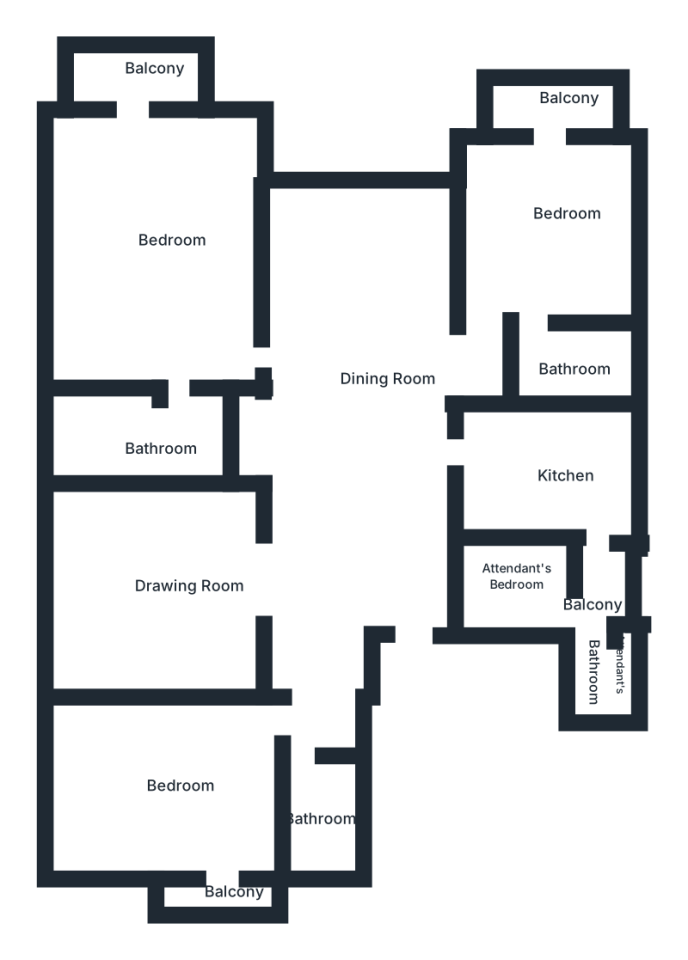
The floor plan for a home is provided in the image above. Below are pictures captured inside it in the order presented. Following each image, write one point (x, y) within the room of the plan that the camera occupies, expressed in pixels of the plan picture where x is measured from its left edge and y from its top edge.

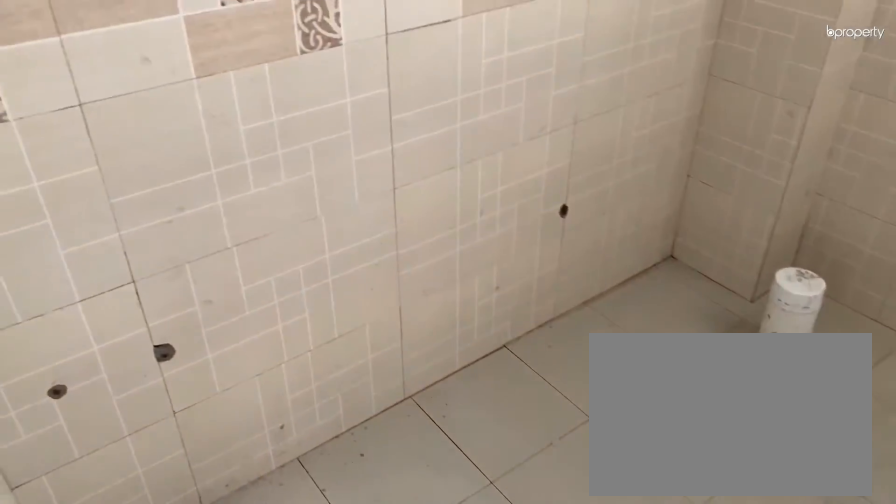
(305, 812)
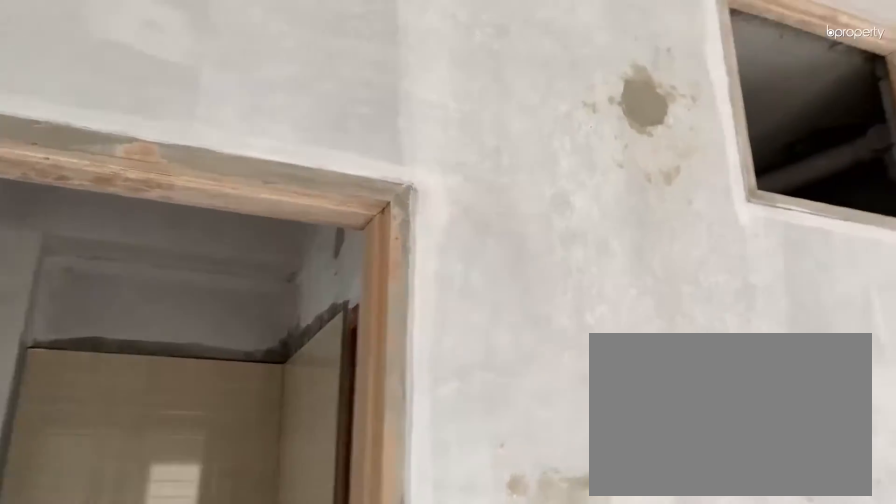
(203, 783)
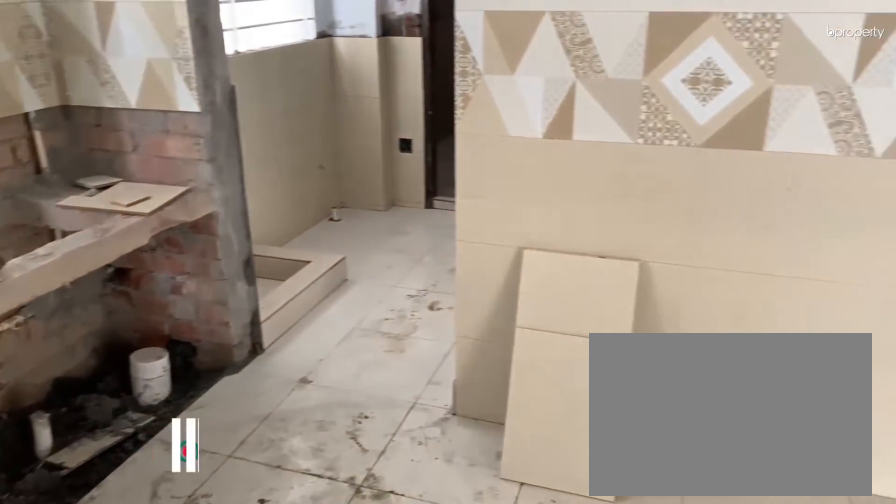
(554, 459)
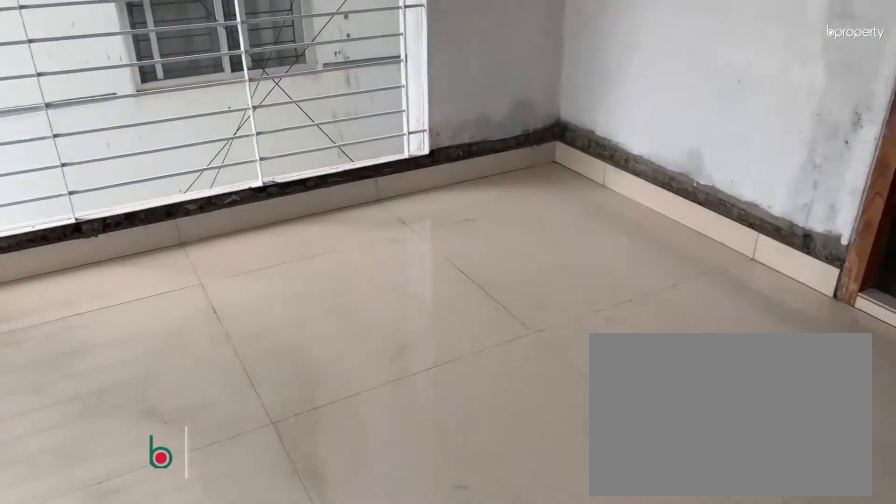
(550, 240)
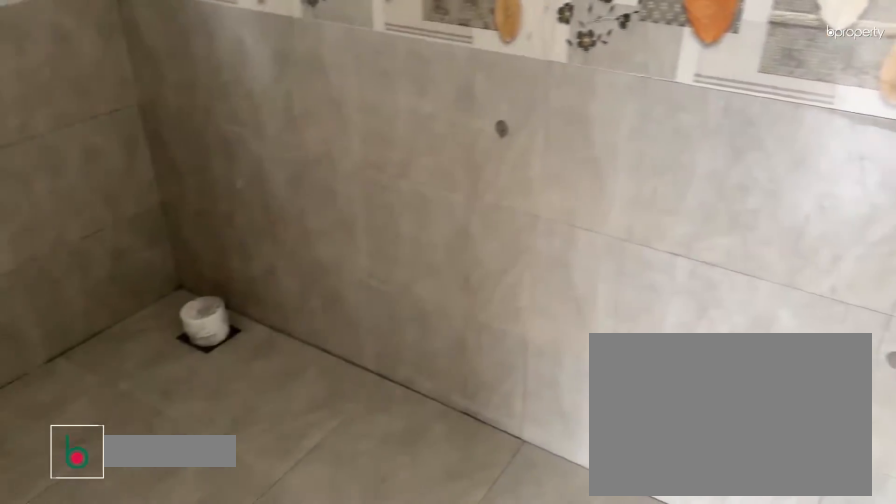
(565, 365)
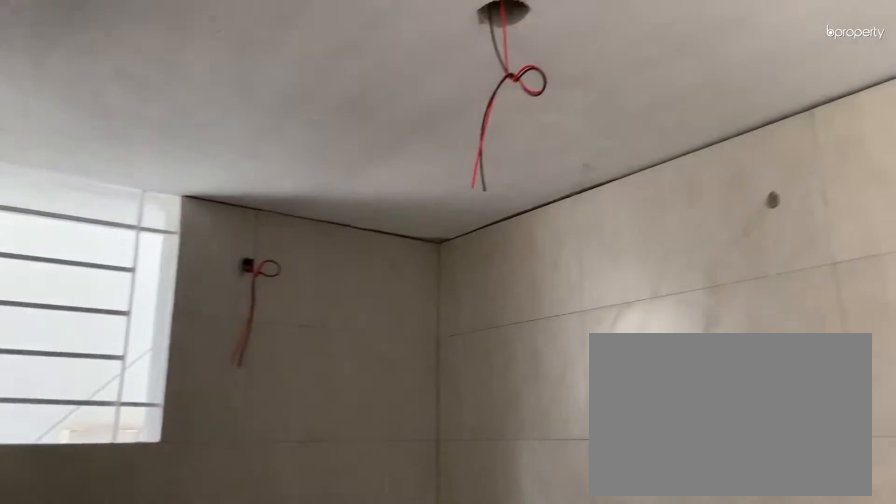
(565, 365)
